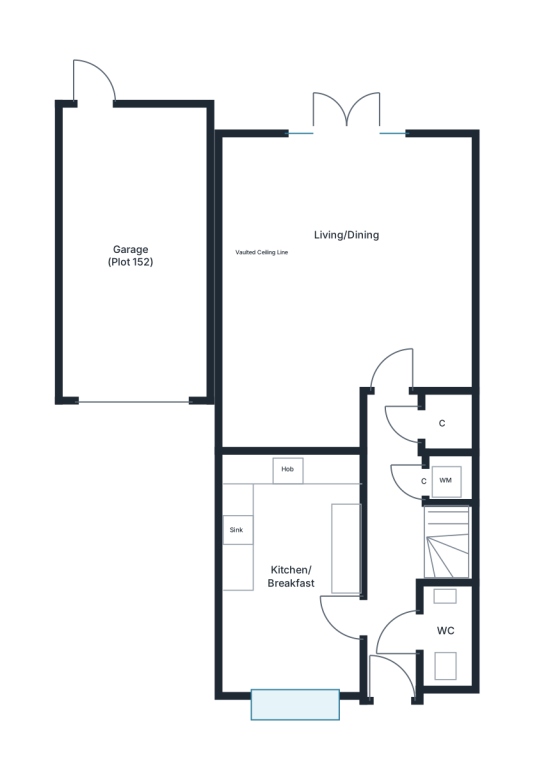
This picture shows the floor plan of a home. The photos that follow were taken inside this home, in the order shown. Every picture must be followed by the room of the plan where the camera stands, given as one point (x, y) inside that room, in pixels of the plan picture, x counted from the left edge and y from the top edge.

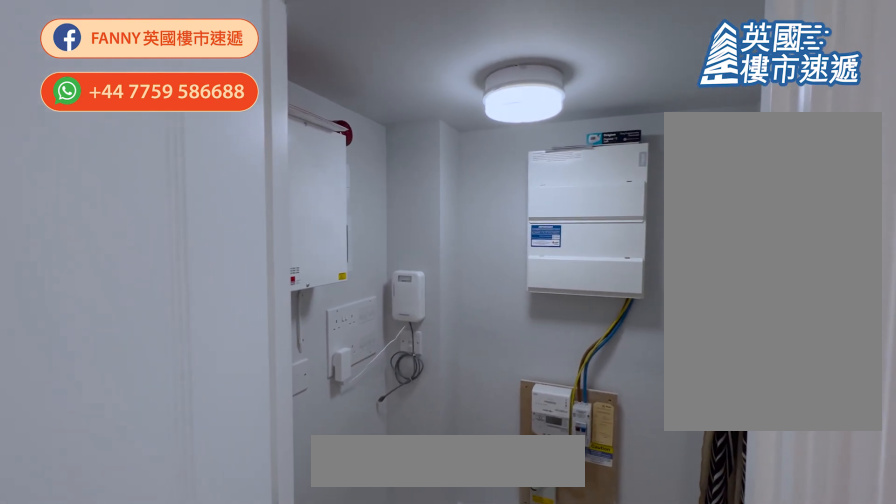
(440, 418)
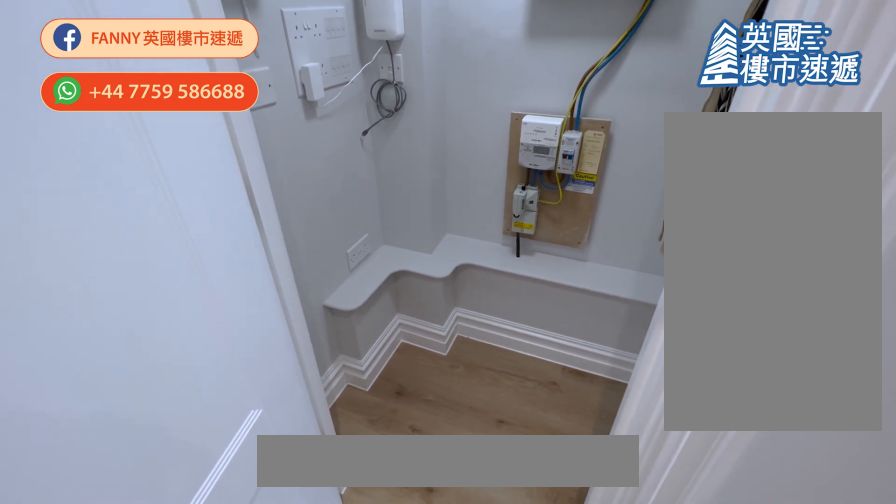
(440, 418)
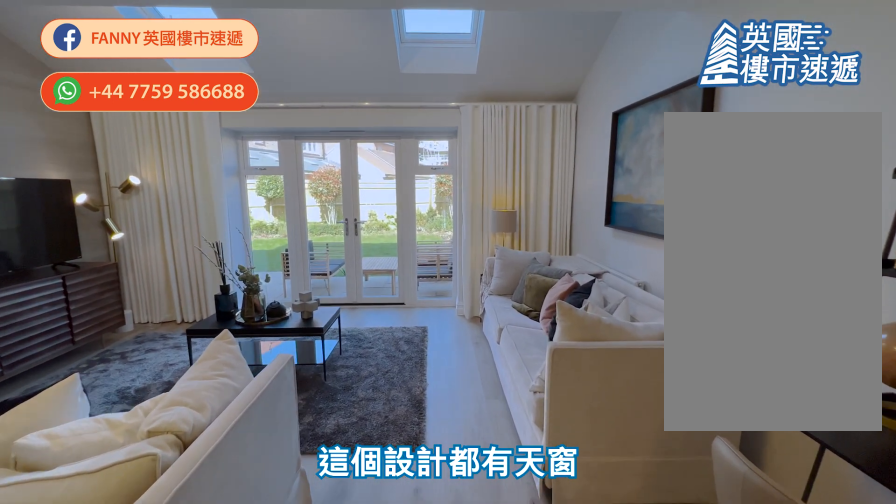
(342, 294)
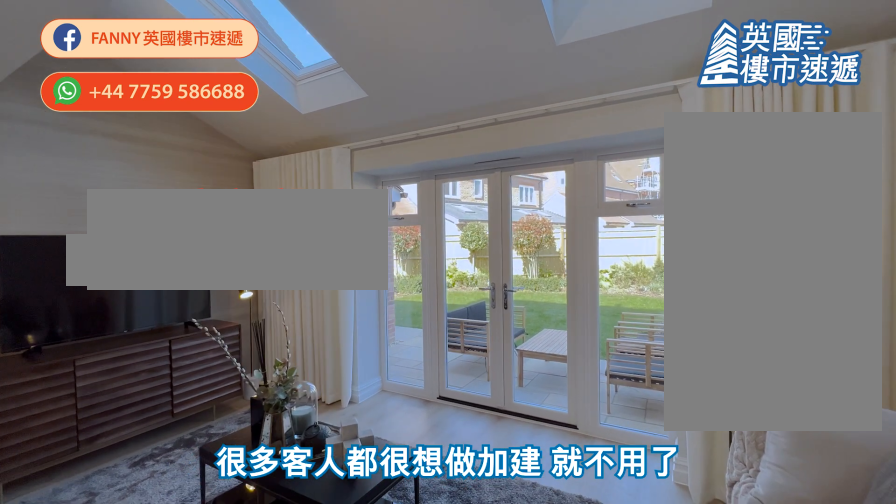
(342, 294)
